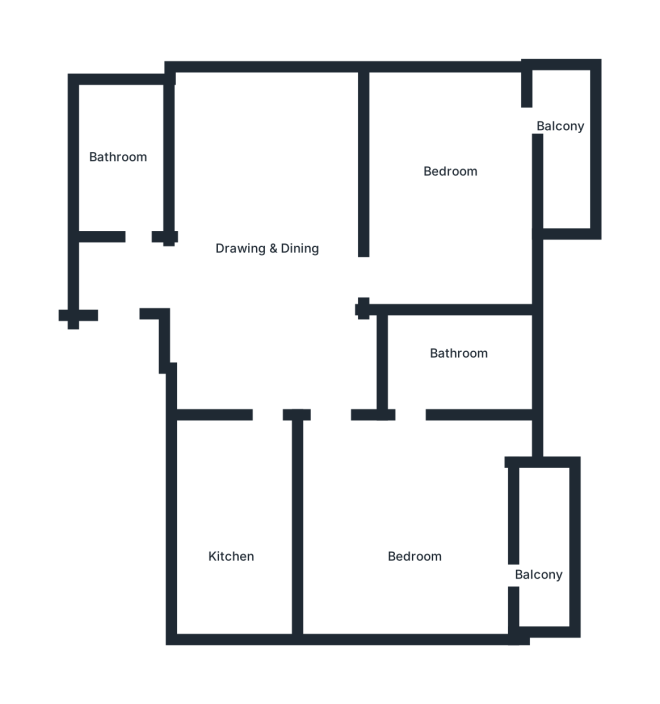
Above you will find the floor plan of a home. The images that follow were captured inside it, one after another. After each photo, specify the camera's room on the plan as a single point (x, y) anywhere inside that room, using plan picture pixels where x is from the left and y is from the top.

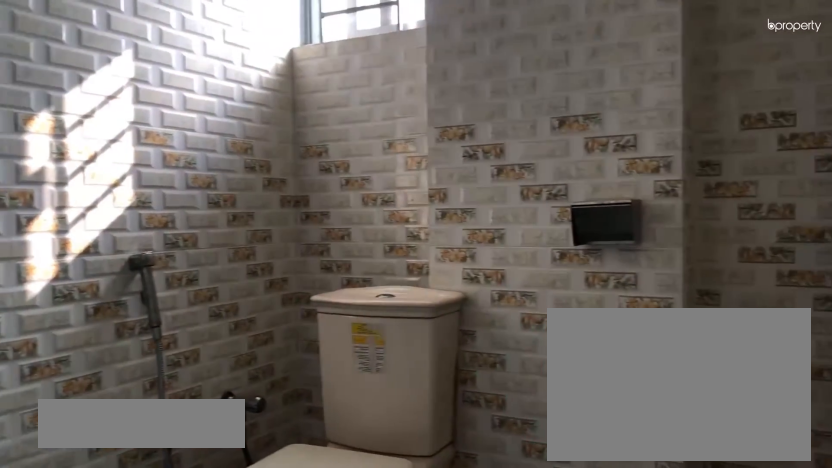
(447, 354)
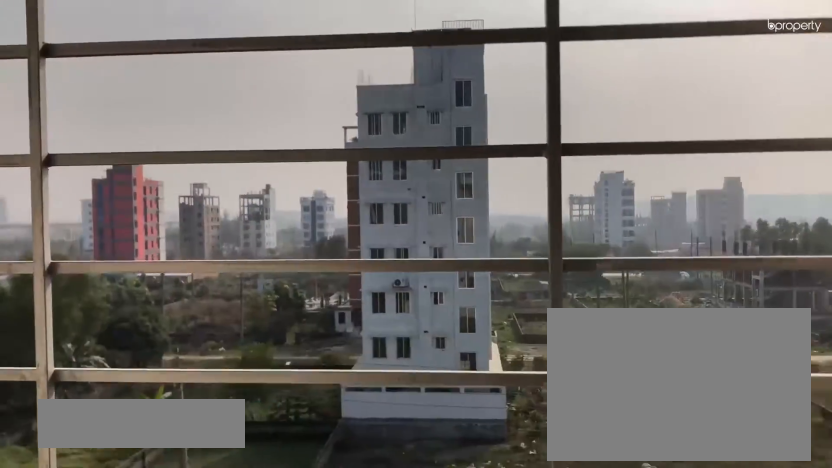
(551, 572)
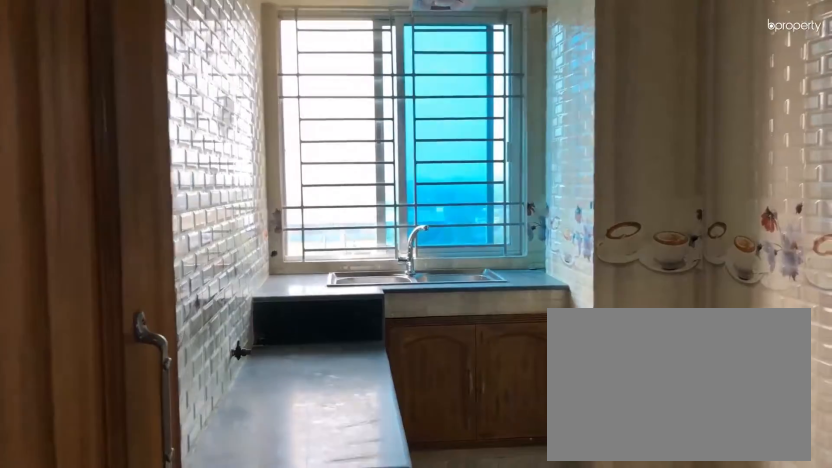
(243, 544)
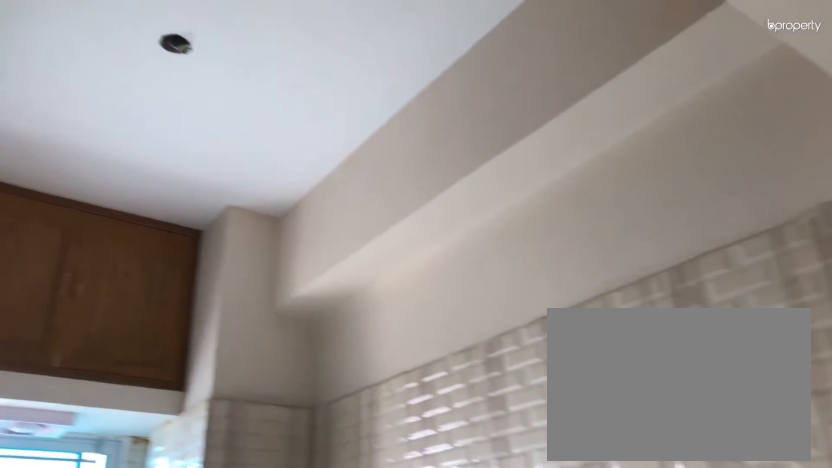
(243, 544)
